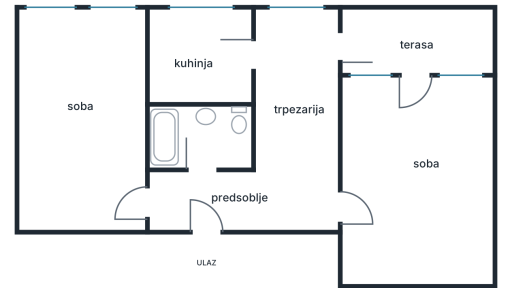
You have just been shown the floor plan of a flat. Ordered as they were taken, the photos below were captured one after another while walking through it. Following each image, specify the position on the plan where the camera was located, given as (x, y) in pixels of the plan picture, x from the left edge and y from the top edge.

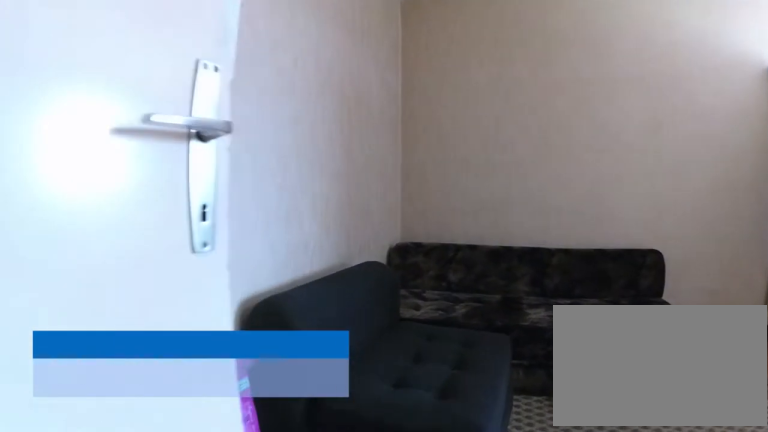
(149, 201)
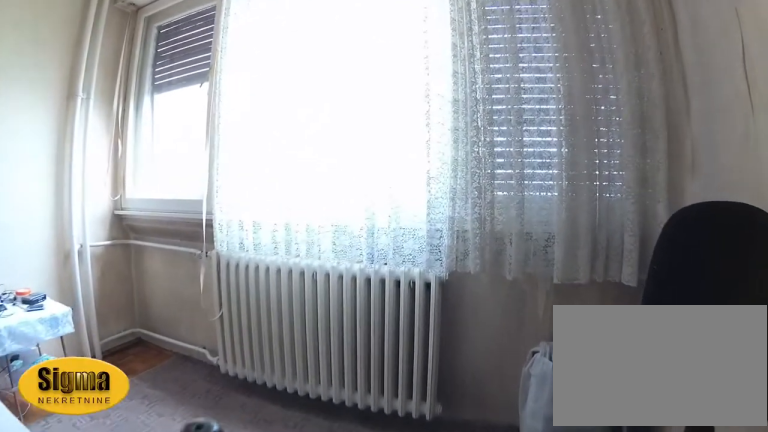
(123, 84)
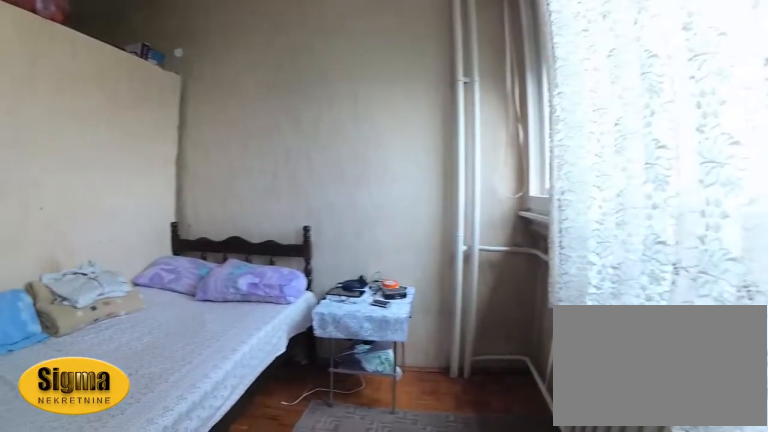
(109, 40)
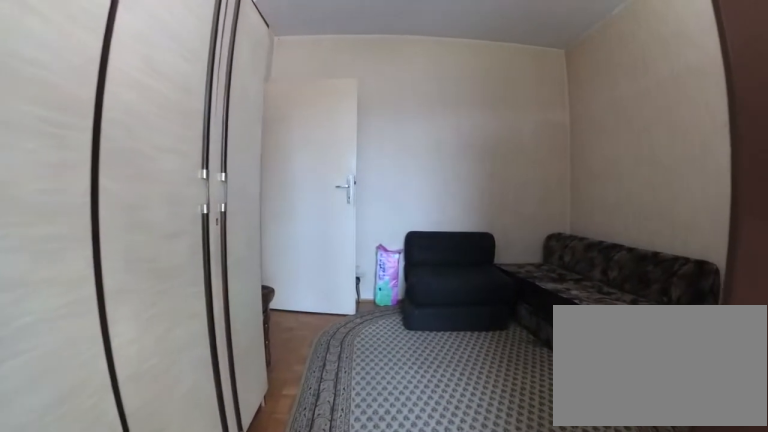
(117, 86)
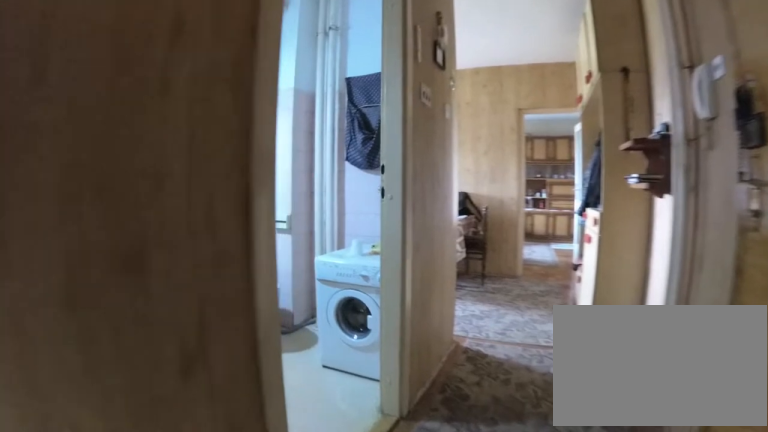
(163, 207)
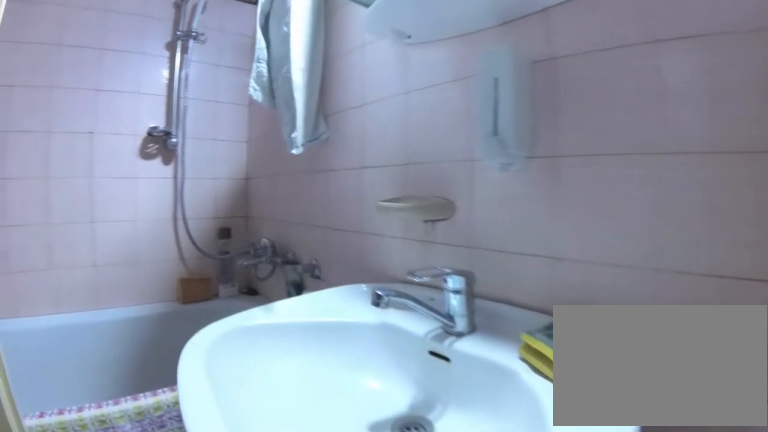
(210, 142)
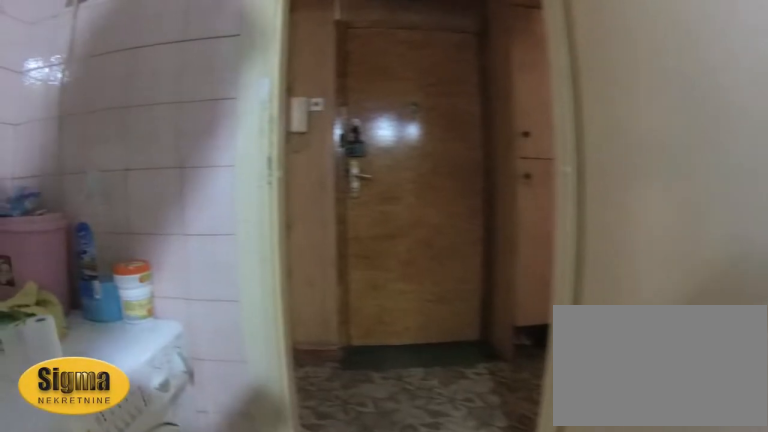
(201, 125)
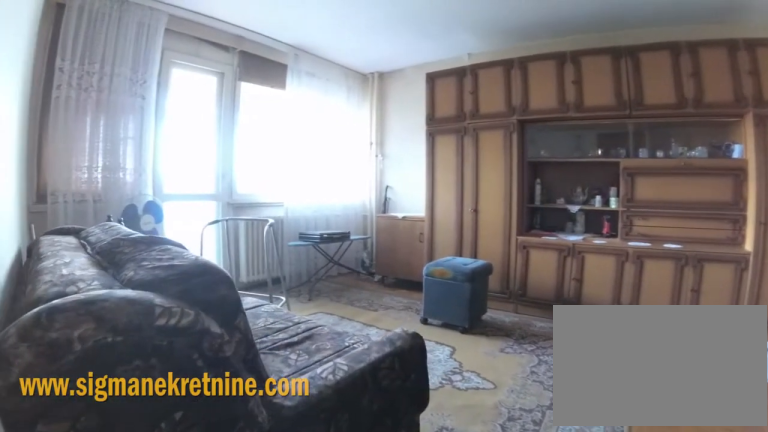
(330, 205)
